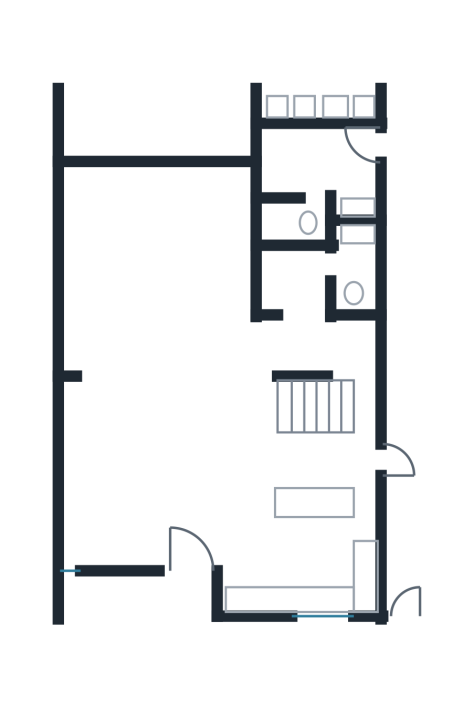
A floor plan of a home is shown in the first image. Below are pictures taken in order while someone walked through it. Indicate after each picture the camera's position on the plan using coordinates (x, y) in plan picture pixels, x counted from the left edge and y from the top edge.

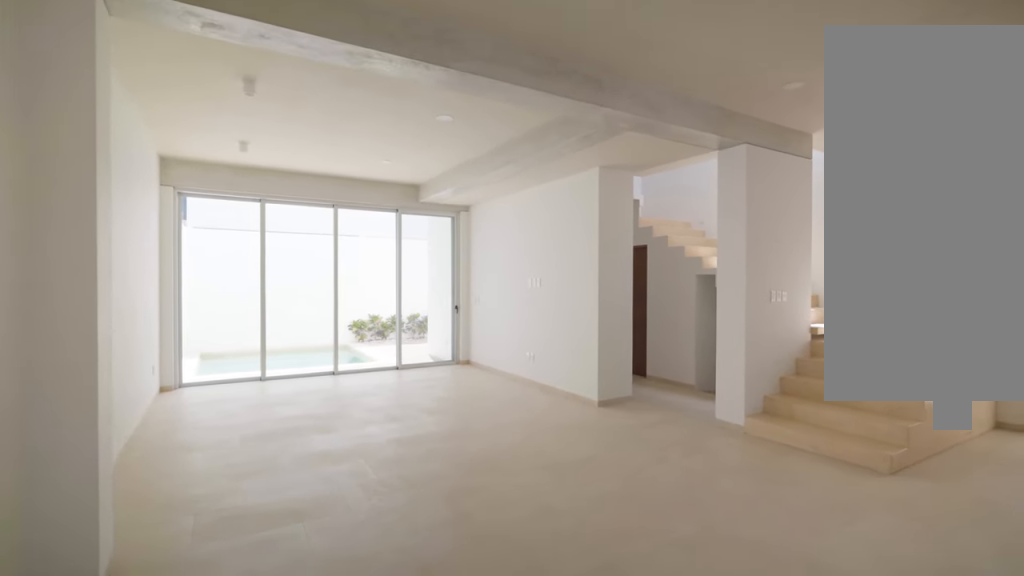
(152, 544)
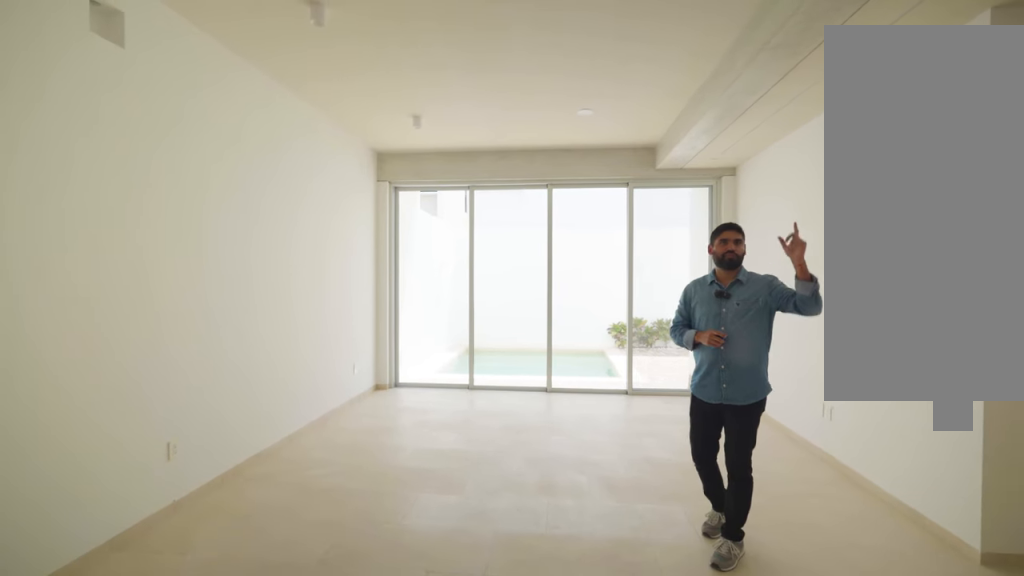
(127, 386)
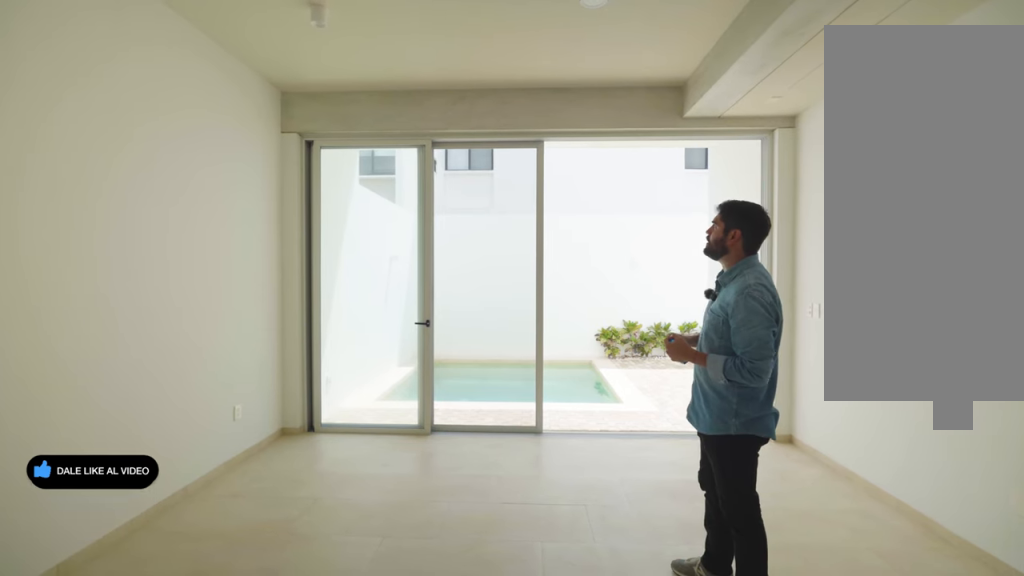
(154, 292)
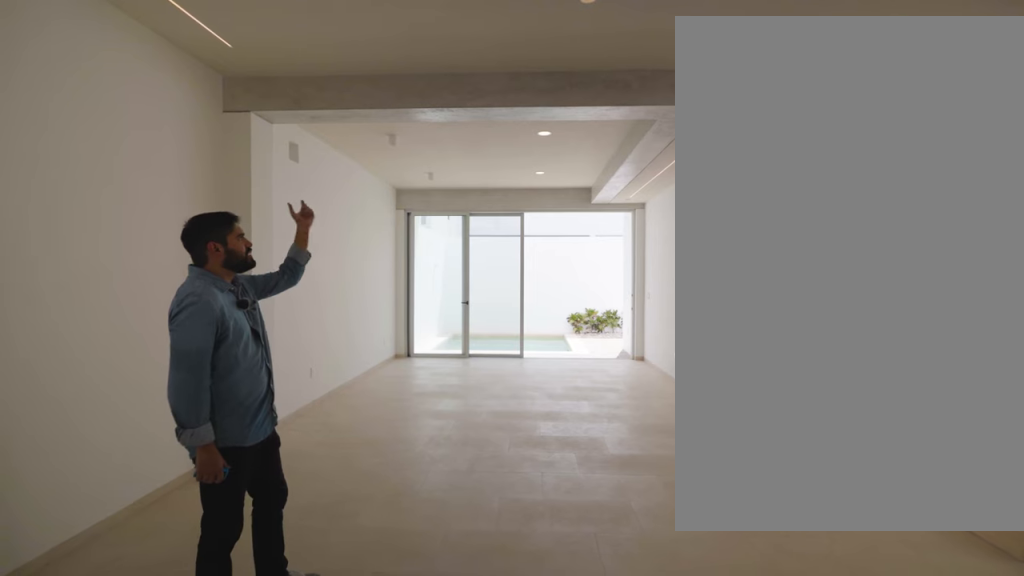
(156, 464)
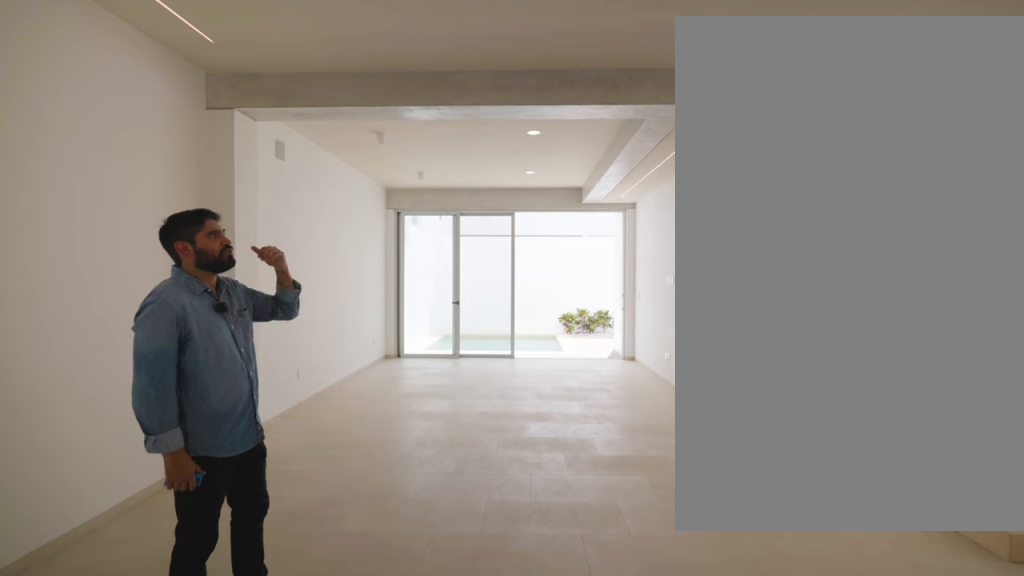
(156, 464)
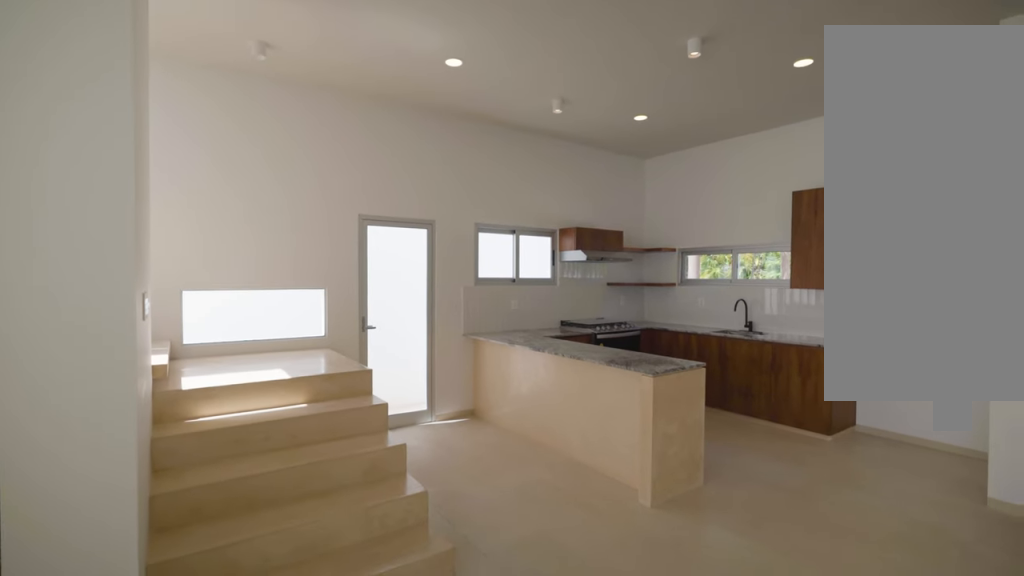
(221, 410)
